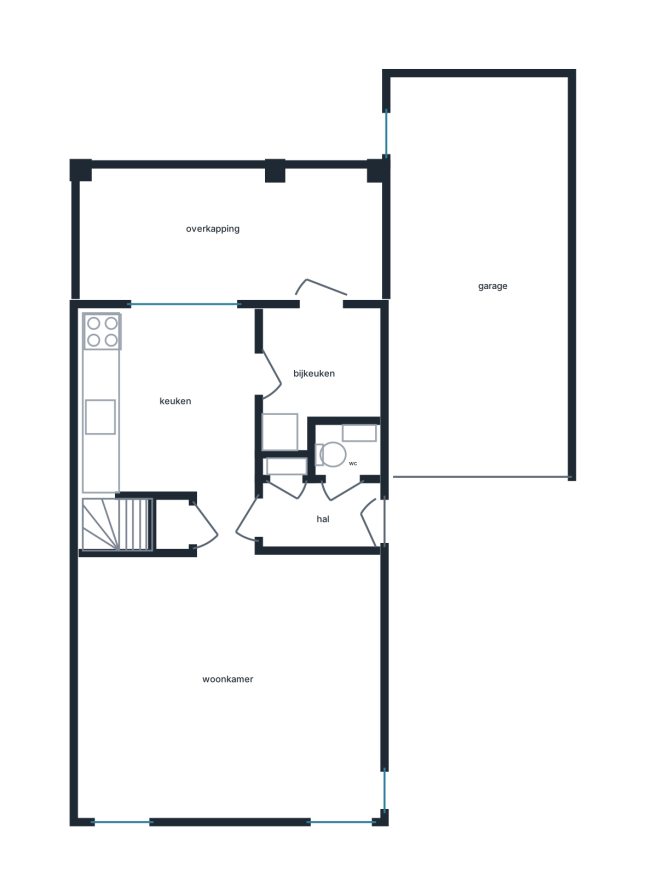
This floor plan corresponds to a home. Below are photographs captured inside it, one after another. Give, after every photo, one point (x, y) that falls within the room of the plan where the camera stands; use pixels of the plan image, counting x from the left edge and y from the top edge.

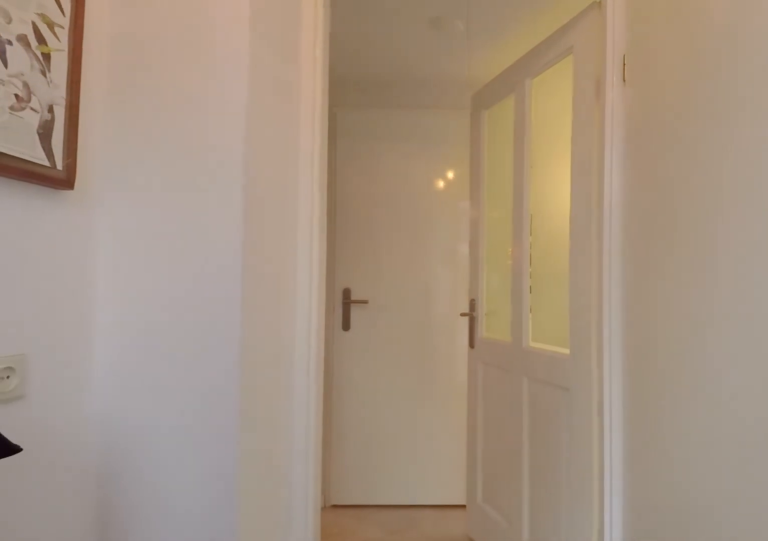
(318, 516)
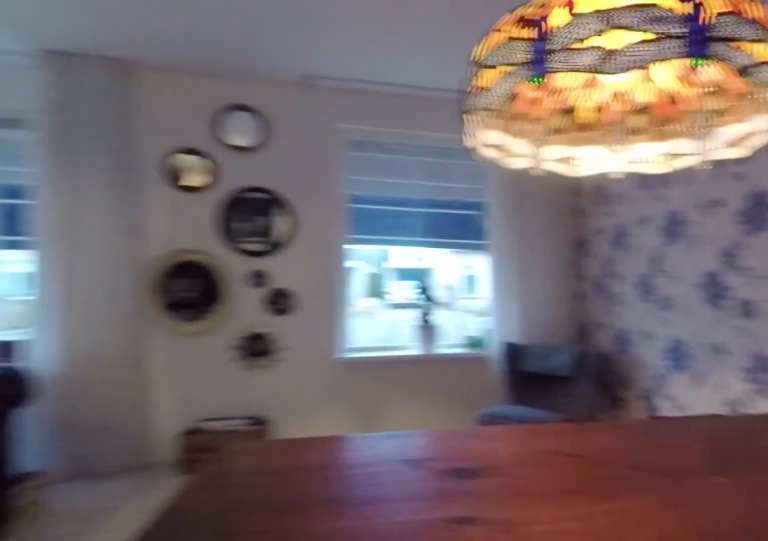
(228, 678)
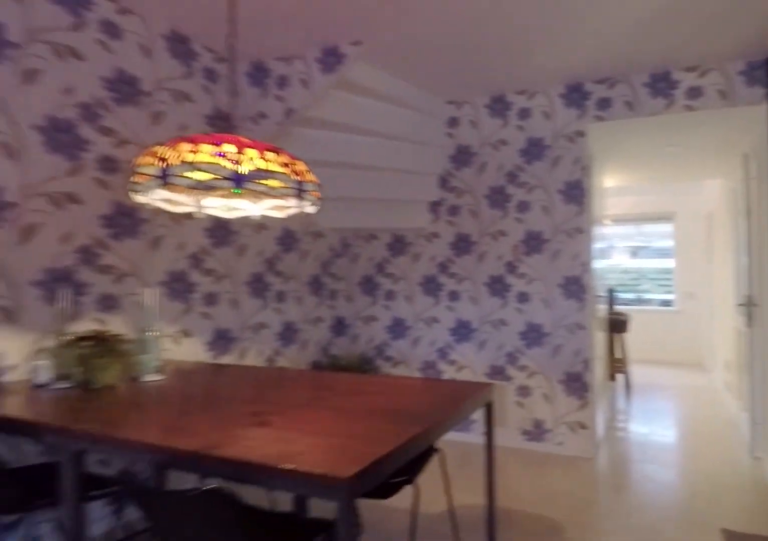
(228, 678)
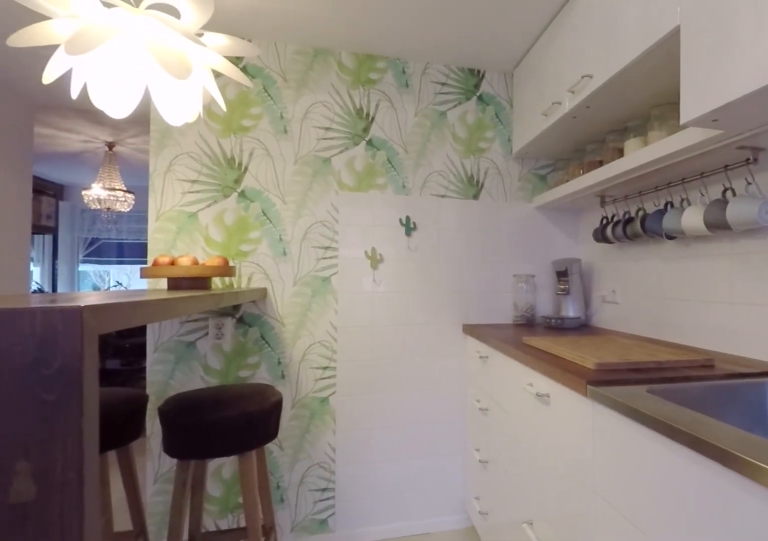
(169, 402)
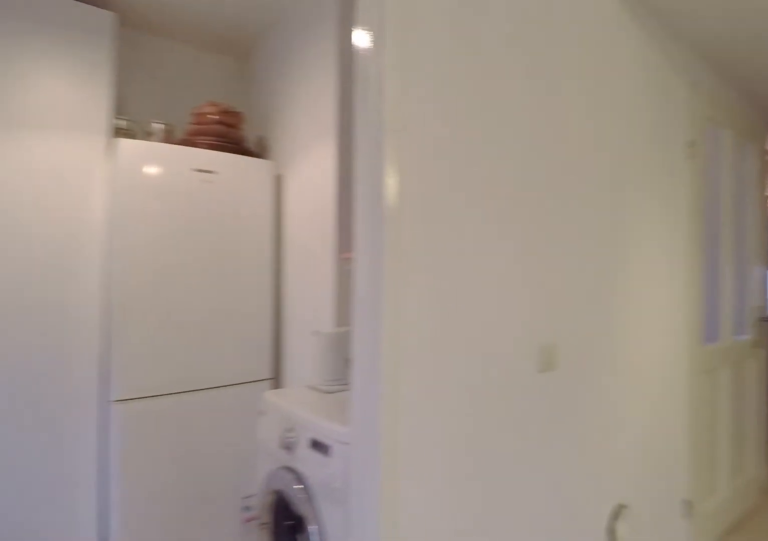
(169, 402)
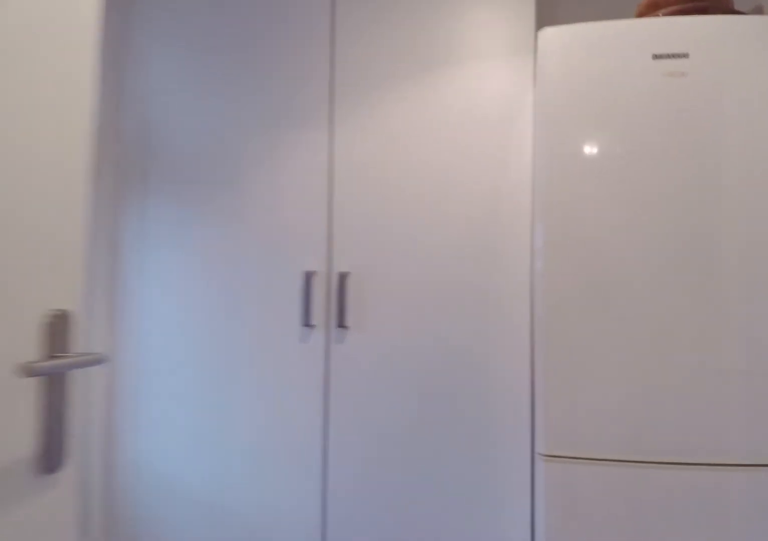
(315, 370)
